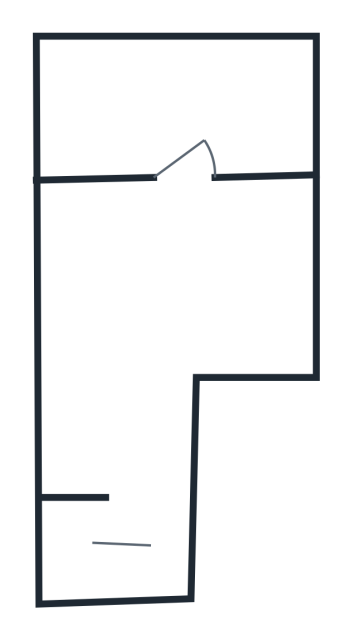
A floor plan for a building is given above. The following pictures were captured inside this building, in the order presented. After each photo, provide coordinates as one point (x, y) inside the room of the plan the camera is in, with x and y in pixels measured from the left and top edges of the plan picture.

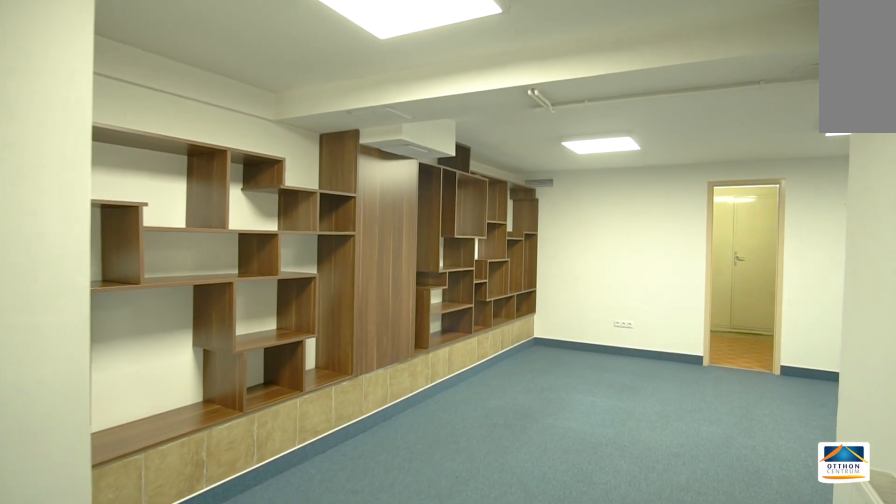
(159, 292)
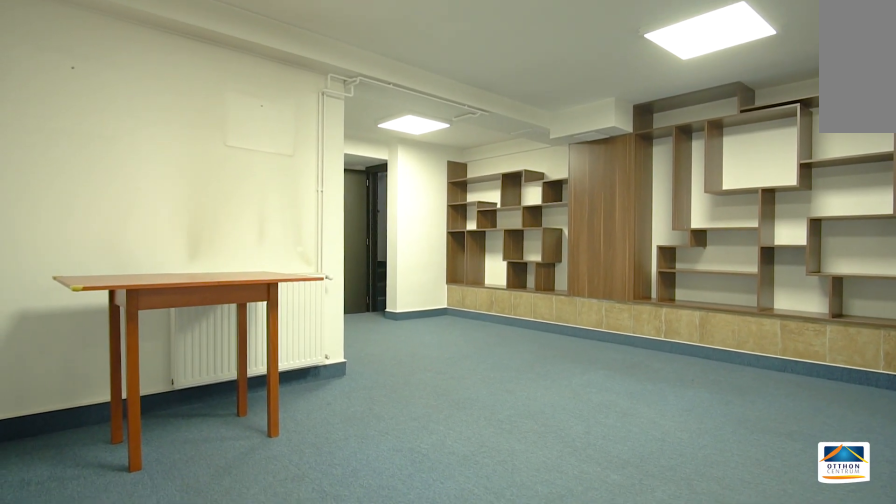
(161, 294)
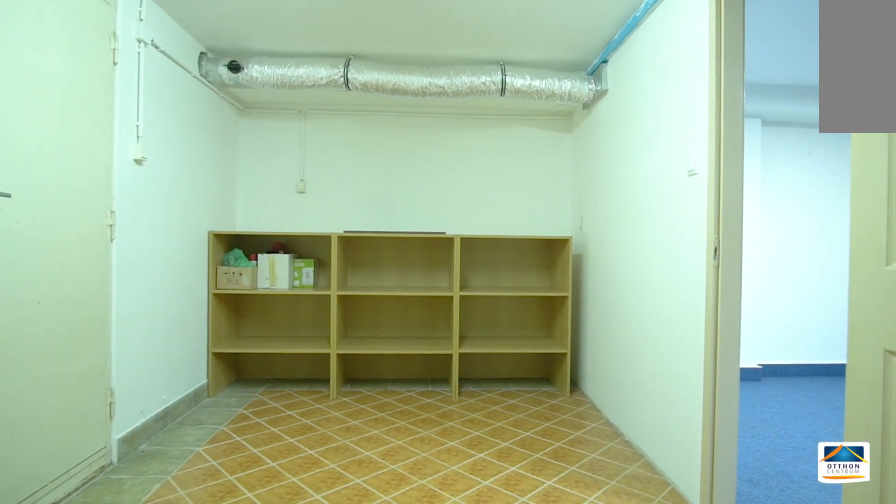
(172, 95)
